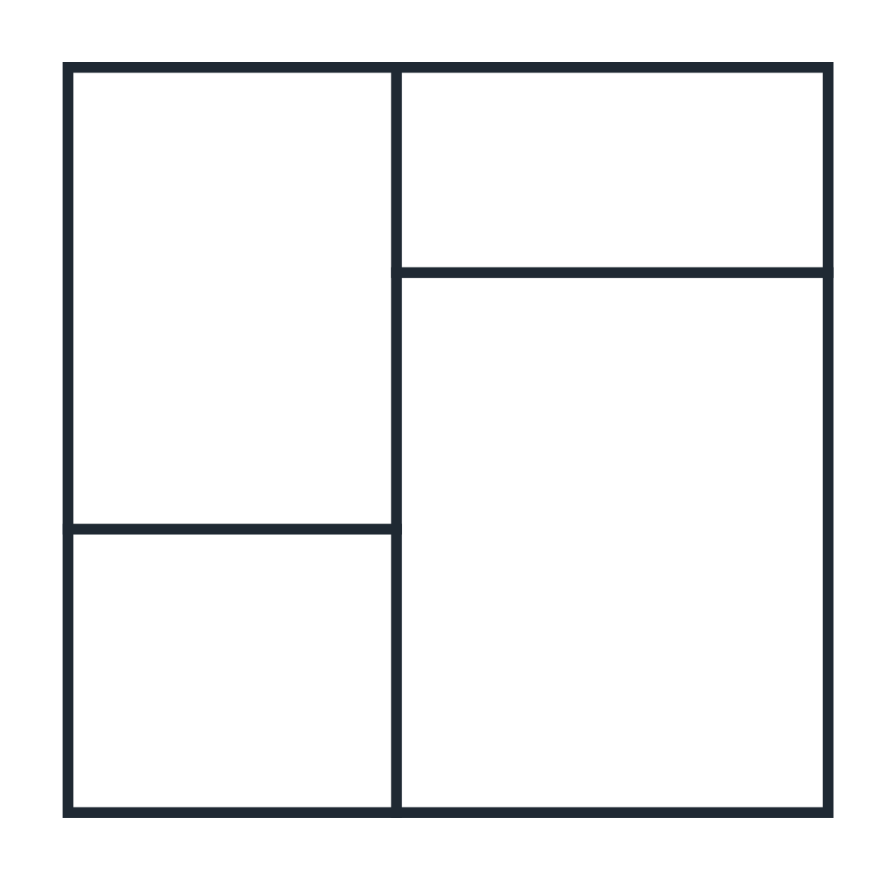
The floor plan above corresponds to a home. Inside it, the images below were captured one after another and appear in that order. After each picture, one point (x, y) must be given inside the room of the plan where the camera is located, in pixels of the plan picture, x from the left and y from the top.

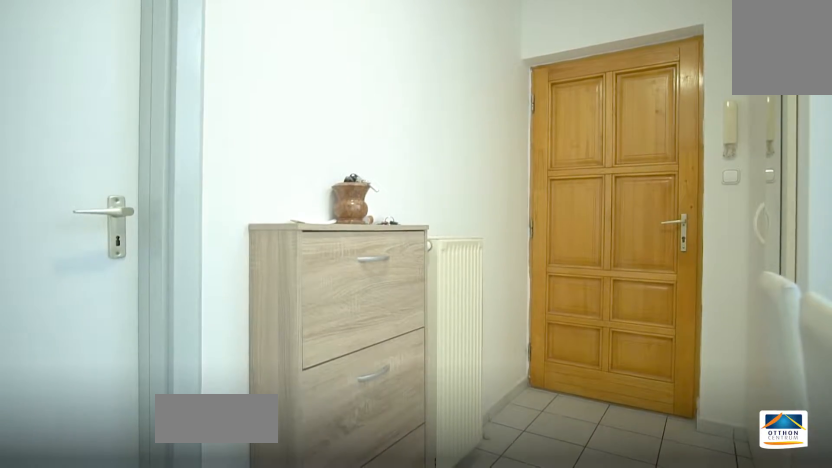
(672, 378)
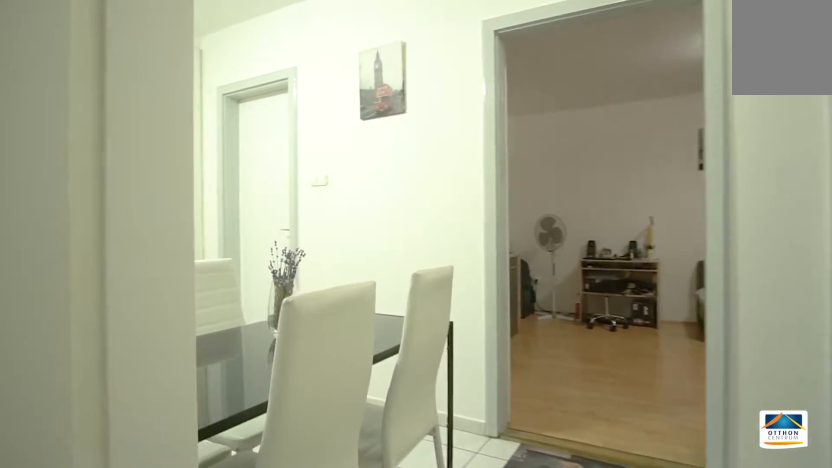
(672, 380)
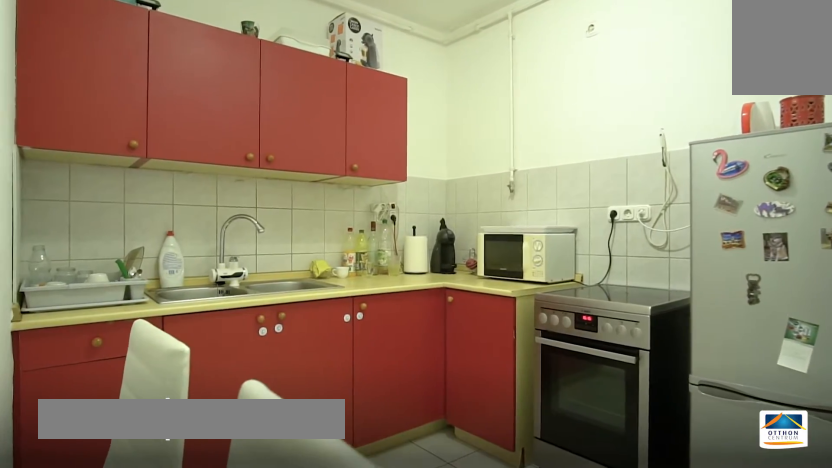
(604, 525)
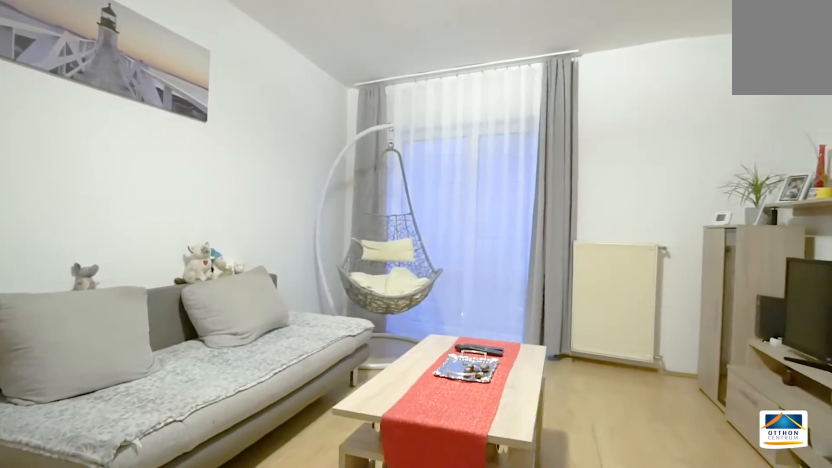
(268, 316)
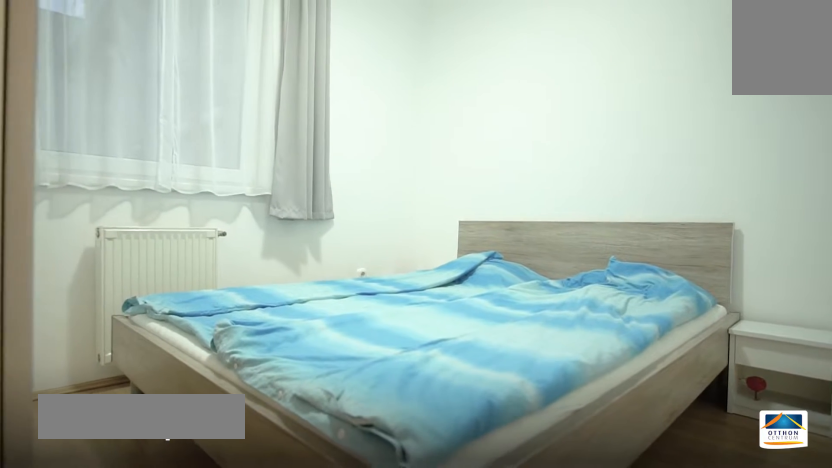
(613, 172)
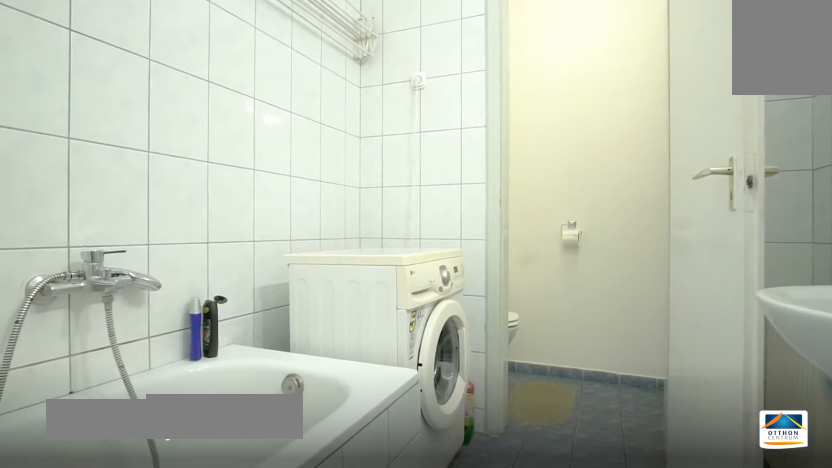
(236, 665)
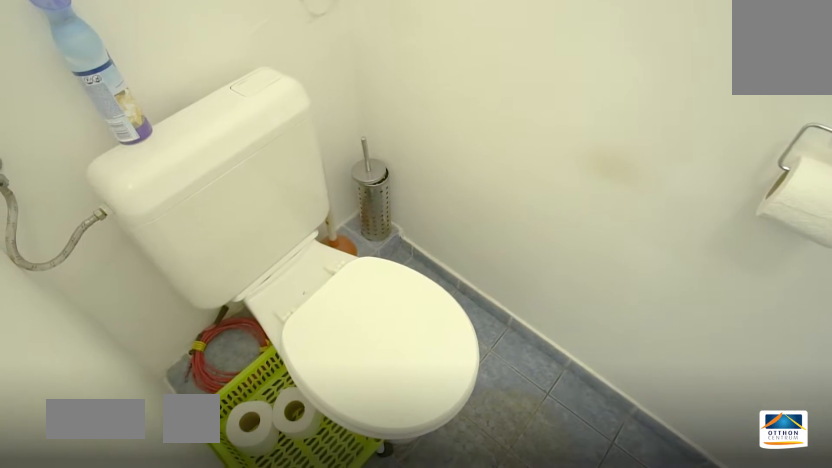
(234, 667)
